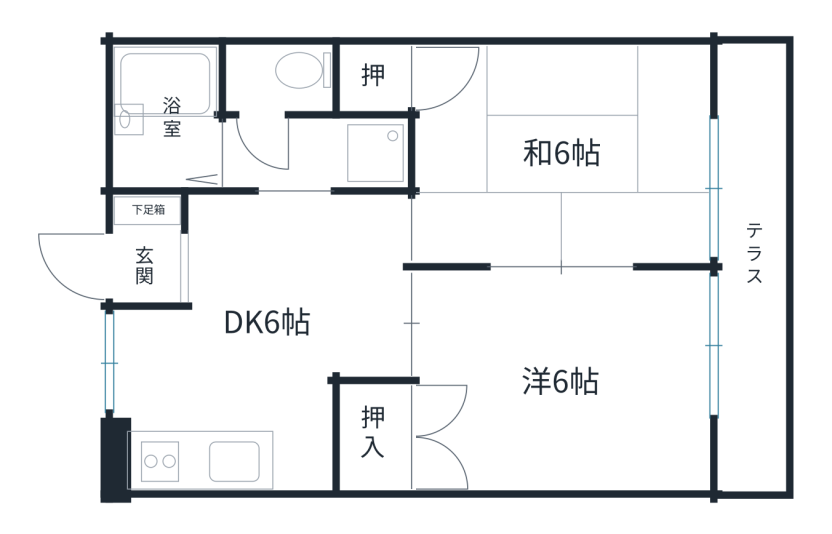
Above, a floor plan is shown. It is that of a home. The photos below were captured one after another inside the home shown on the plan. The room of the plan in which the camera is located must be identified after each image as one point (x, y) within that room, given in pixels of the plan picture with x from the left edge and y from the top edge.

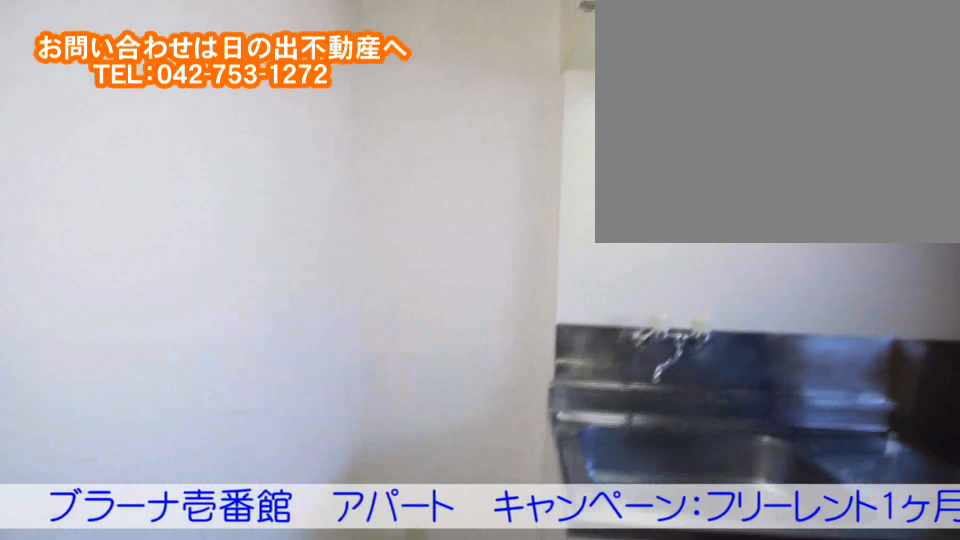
(273, 357)
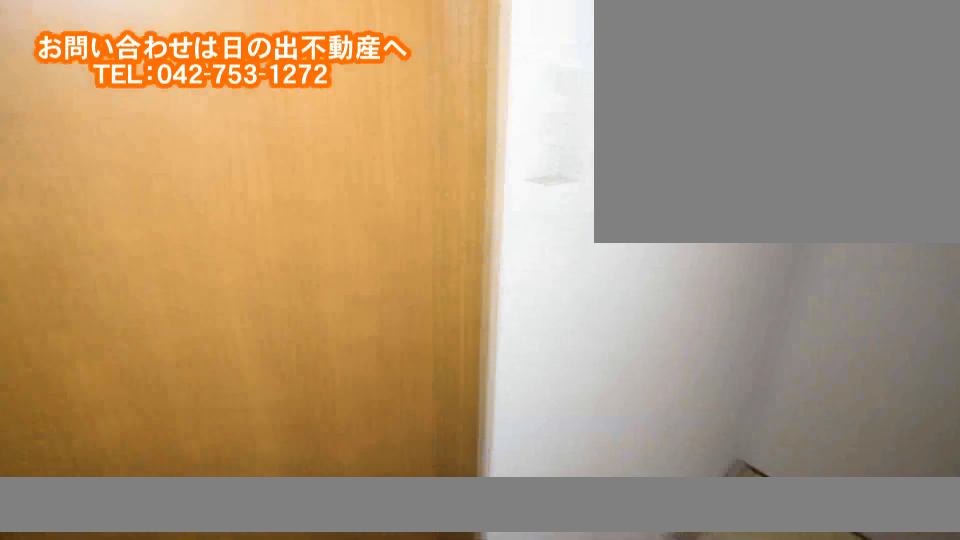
(291, 151)
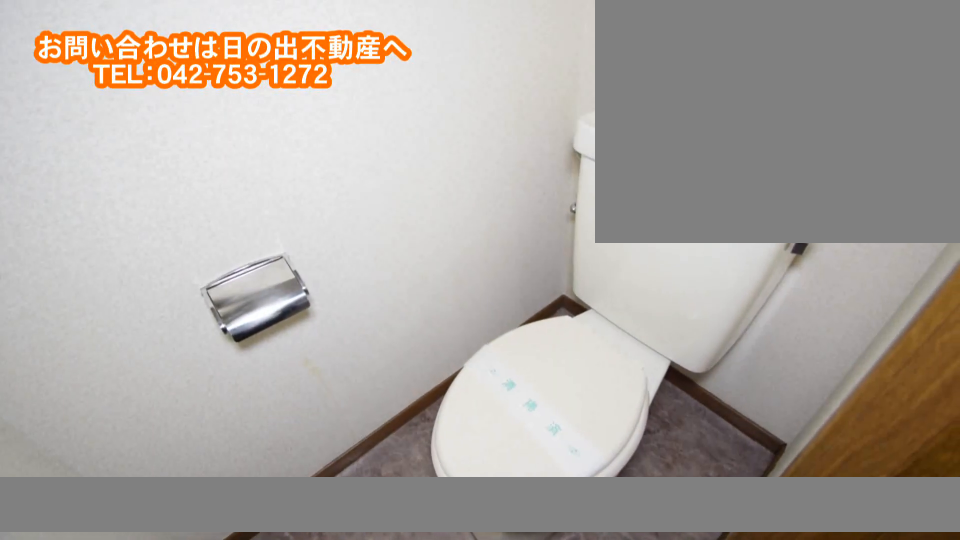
(270, 73)
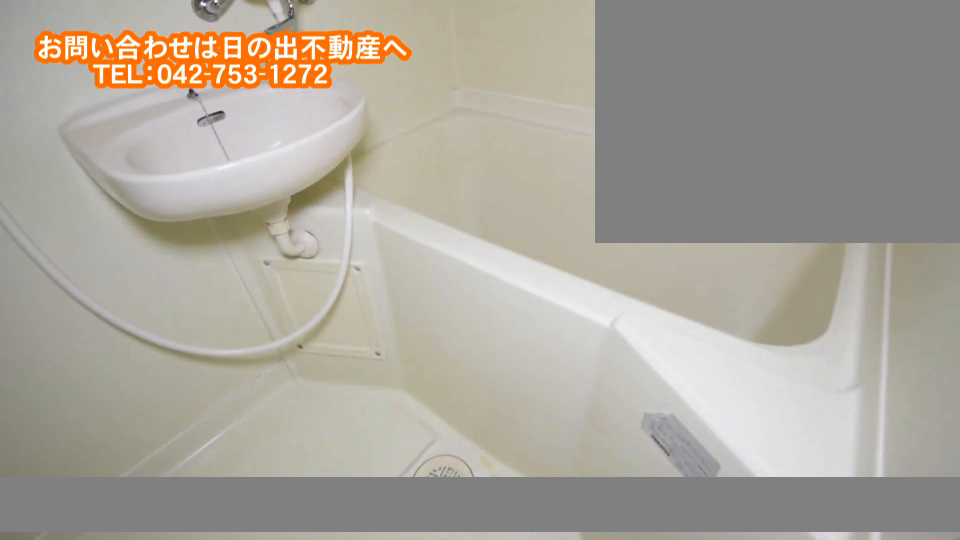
(168, 136)
